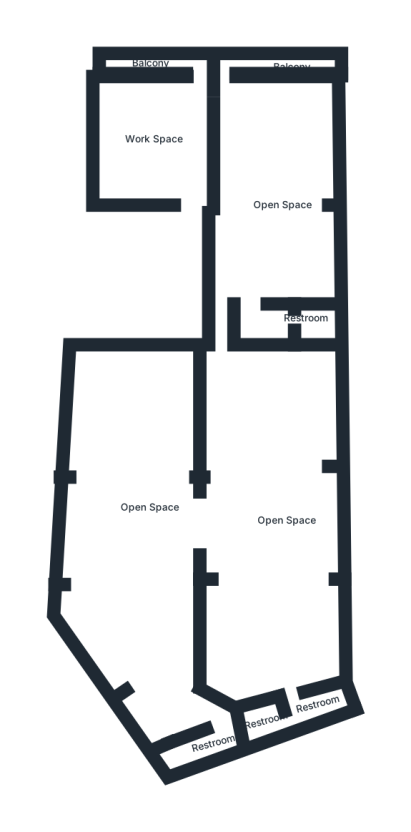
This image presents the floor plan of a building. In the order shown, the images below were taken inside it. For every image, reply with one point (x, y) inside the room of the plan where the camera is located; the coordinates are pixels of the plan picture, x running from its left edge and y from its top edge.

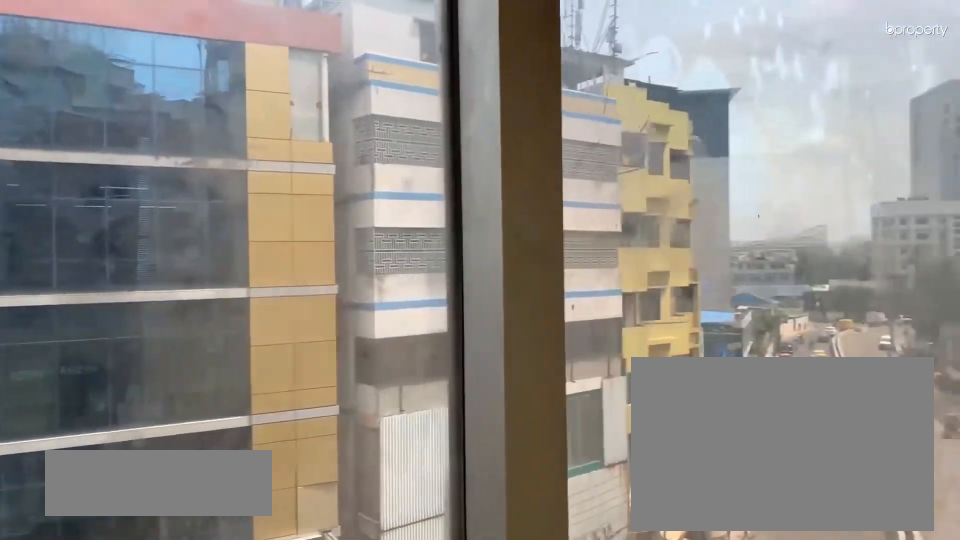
(257, 62)
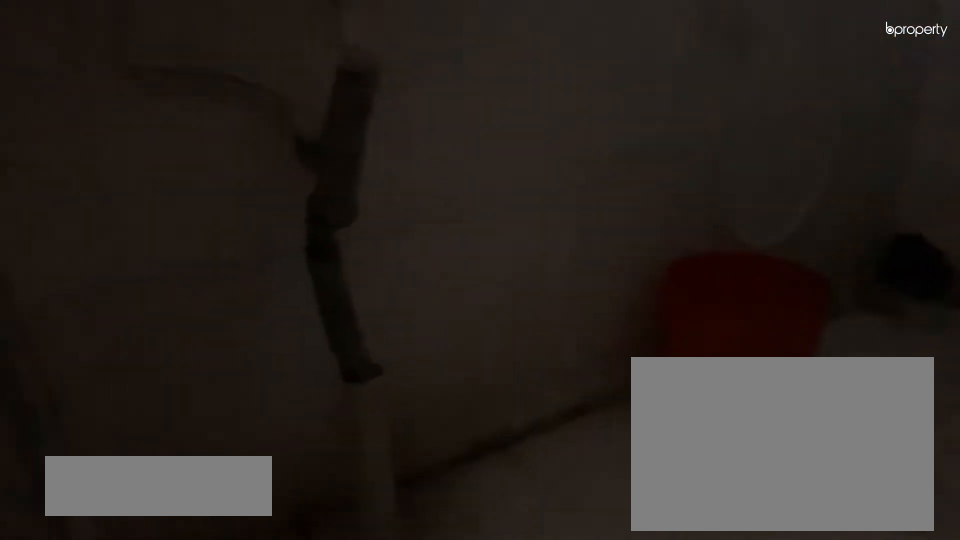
(312, 318)
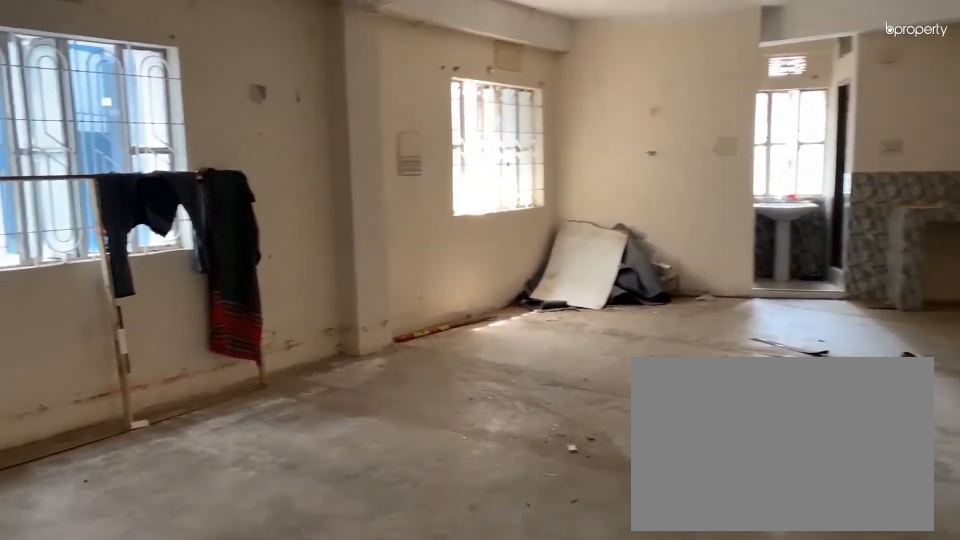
(268, 542)
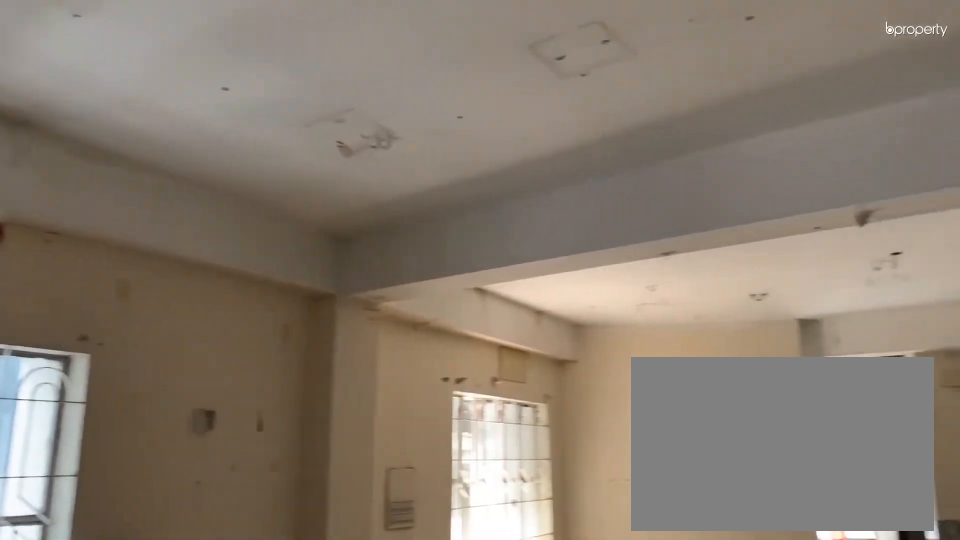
(268, 542)
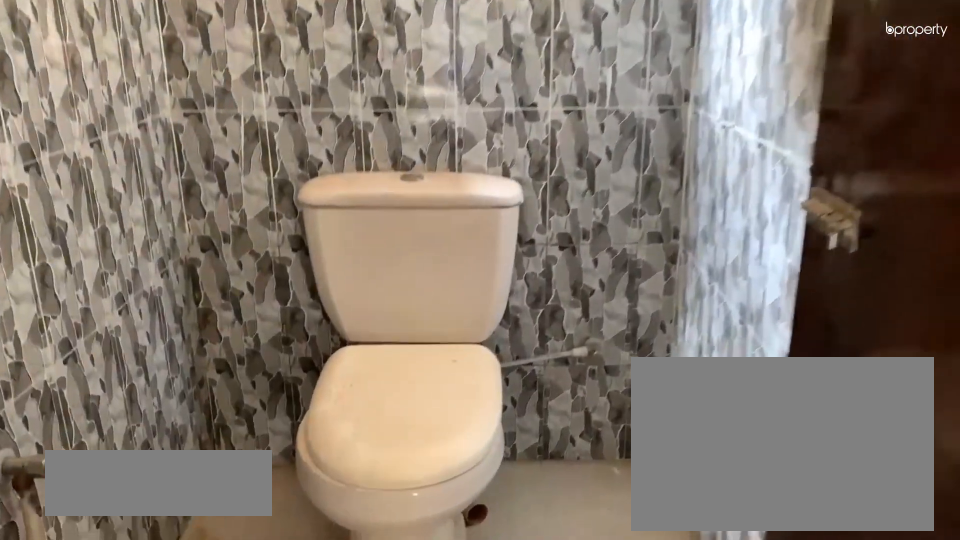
(271, 719)
